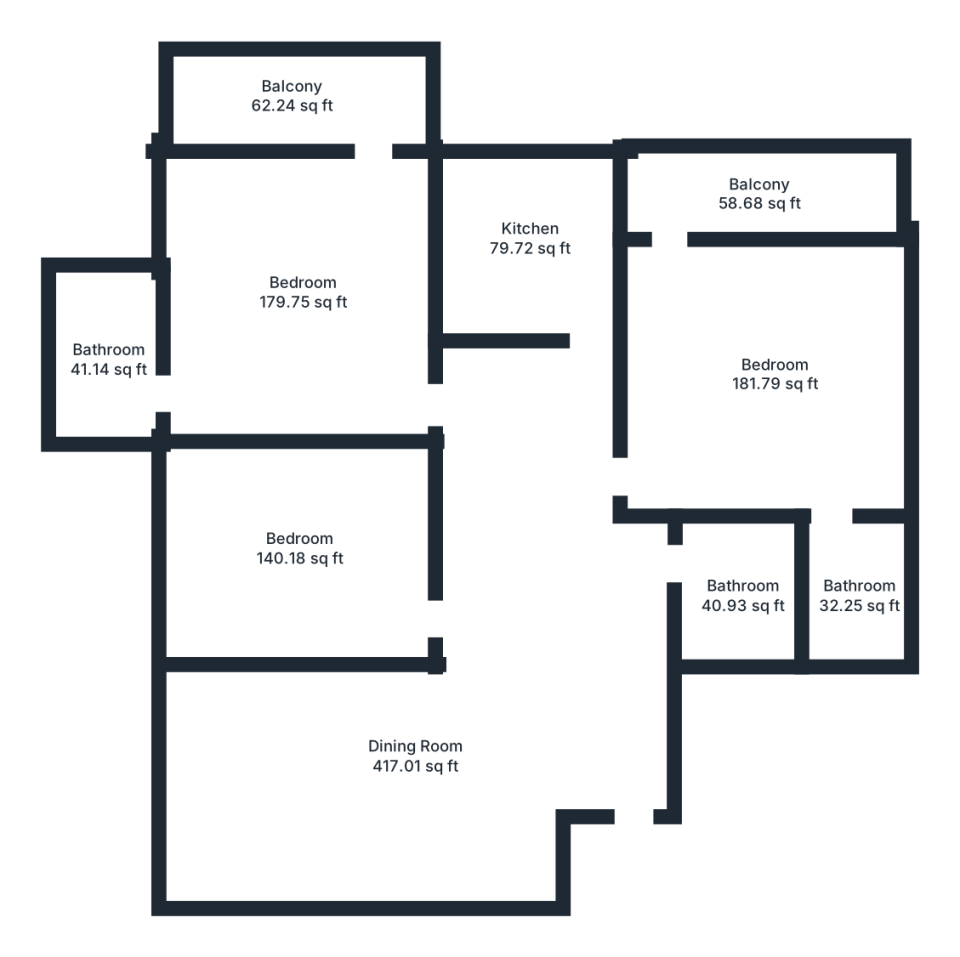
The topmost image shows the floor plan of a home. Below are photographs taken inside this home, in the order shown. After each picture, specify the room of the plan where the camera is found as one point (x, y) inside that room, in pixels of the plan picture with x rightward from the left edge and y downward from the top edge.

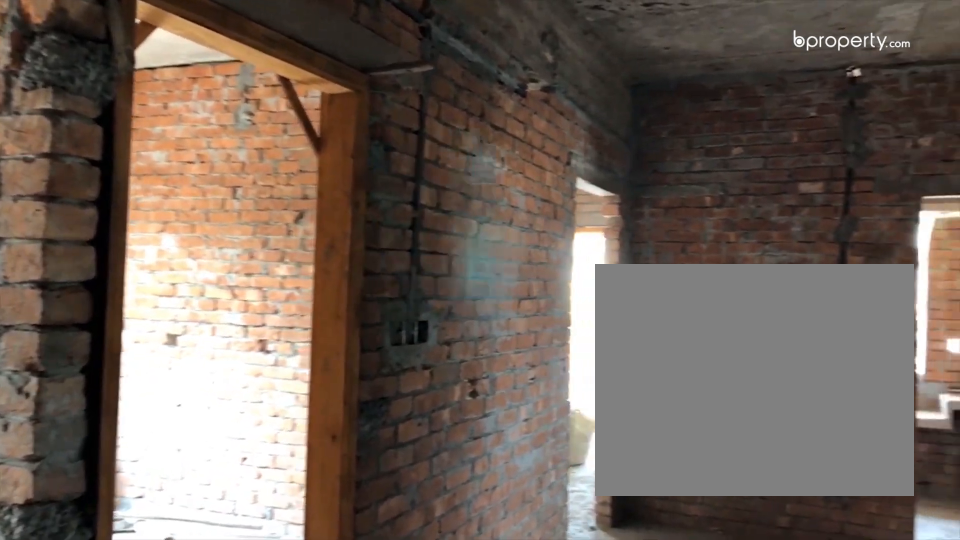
(553, 659)
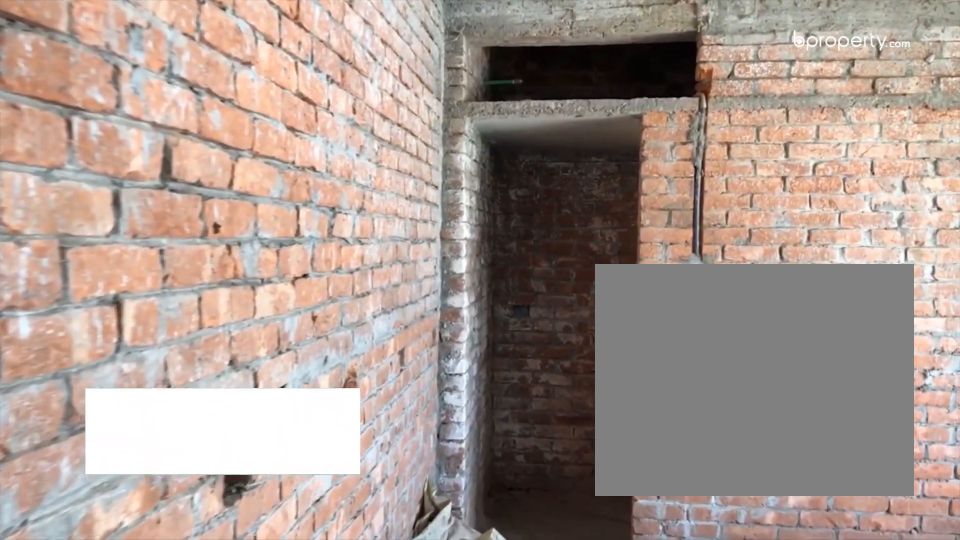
(306, 298)
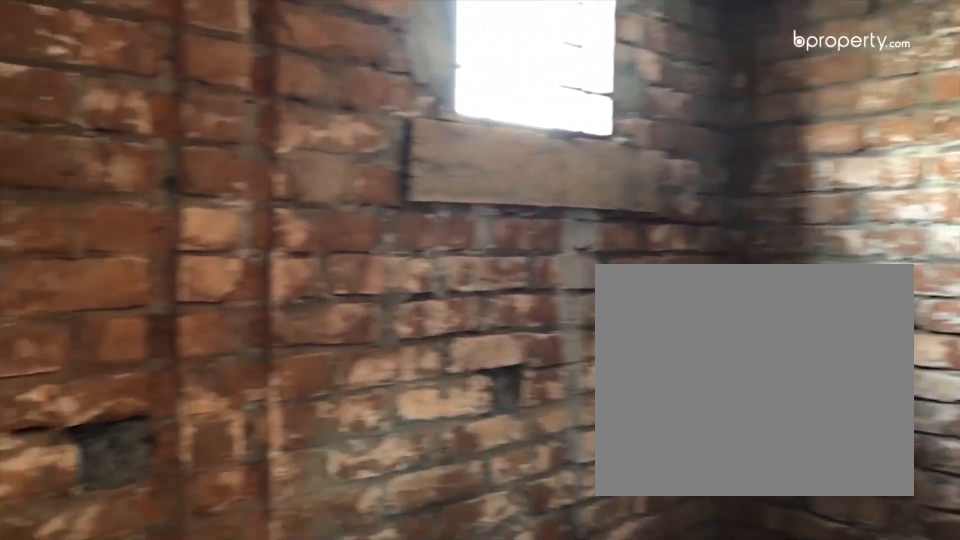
(114, 369)
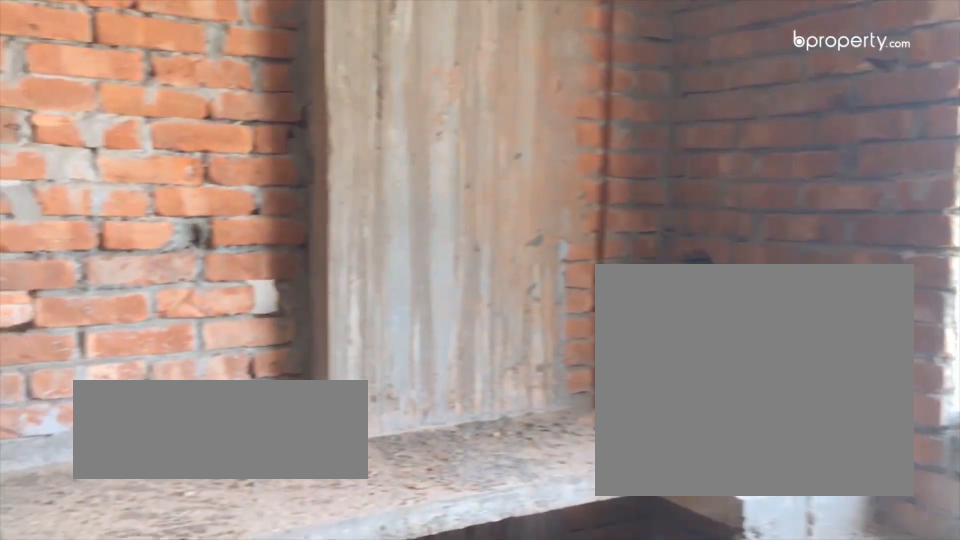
(540, 246)
